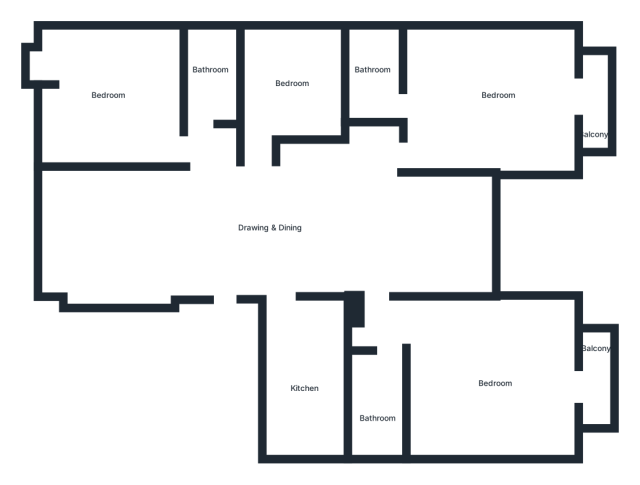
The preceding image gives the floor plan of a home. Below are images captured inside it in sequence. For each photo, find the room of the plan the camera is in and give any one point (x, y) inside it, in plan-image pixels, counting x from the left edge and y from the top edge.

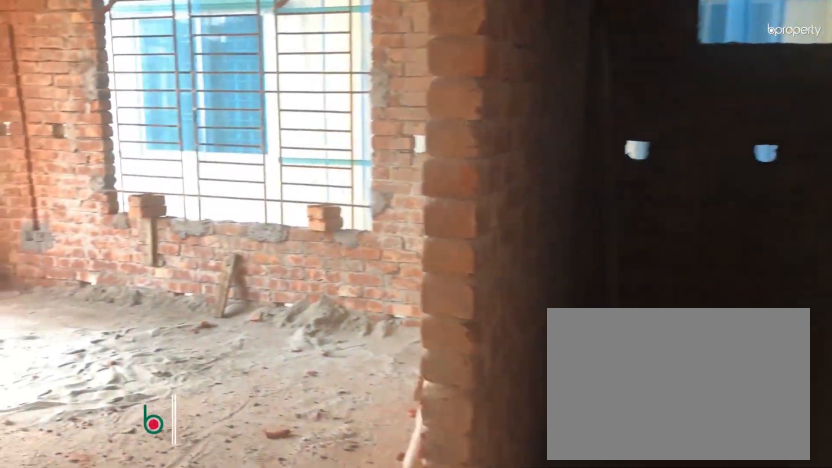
(414, 321)
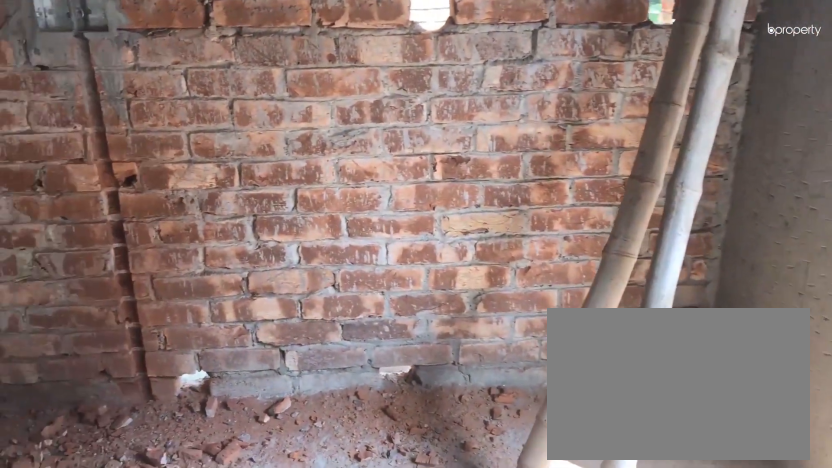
(491, 385)
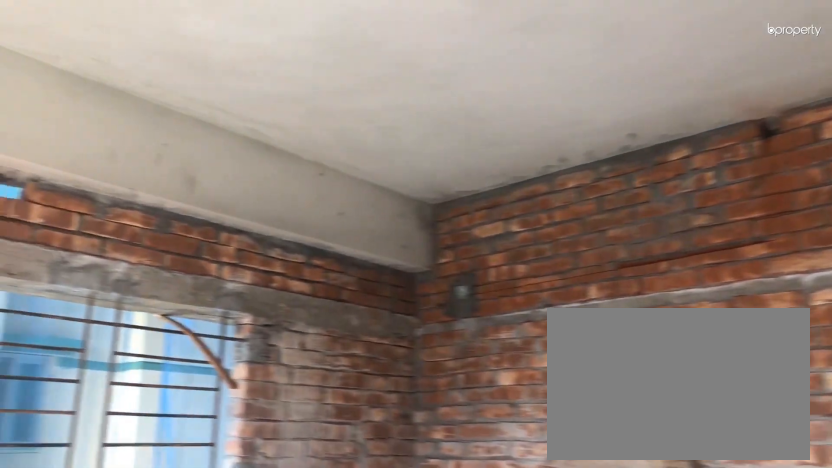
(491, 385)
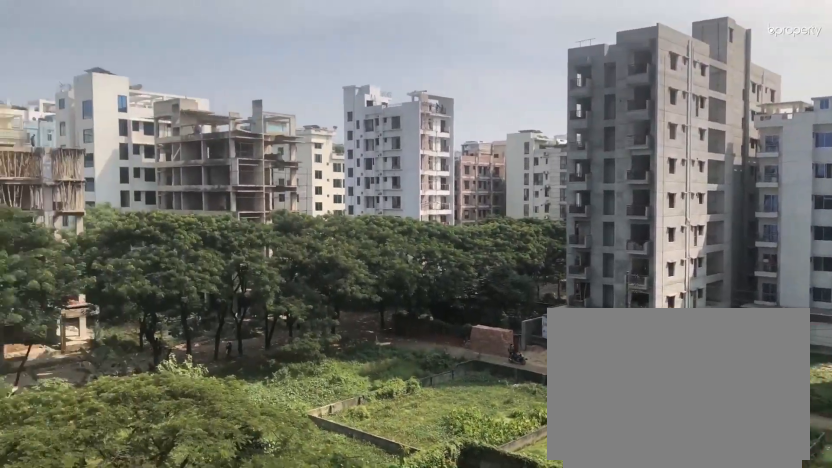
(595, 387)
